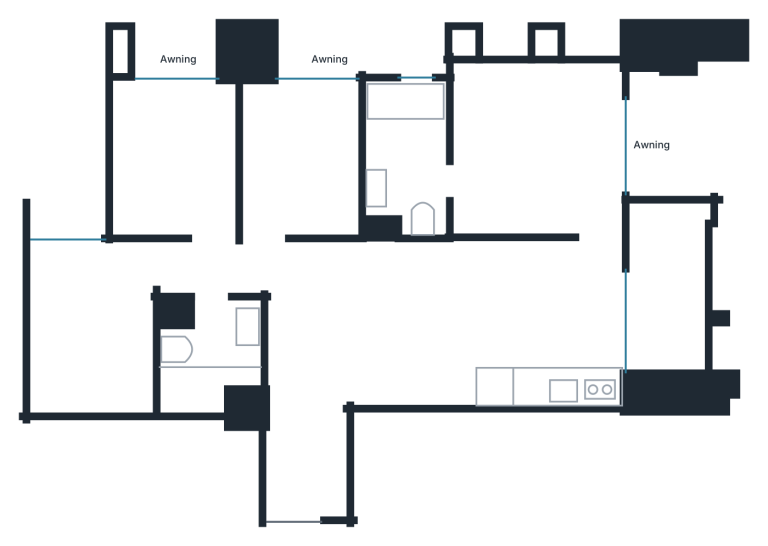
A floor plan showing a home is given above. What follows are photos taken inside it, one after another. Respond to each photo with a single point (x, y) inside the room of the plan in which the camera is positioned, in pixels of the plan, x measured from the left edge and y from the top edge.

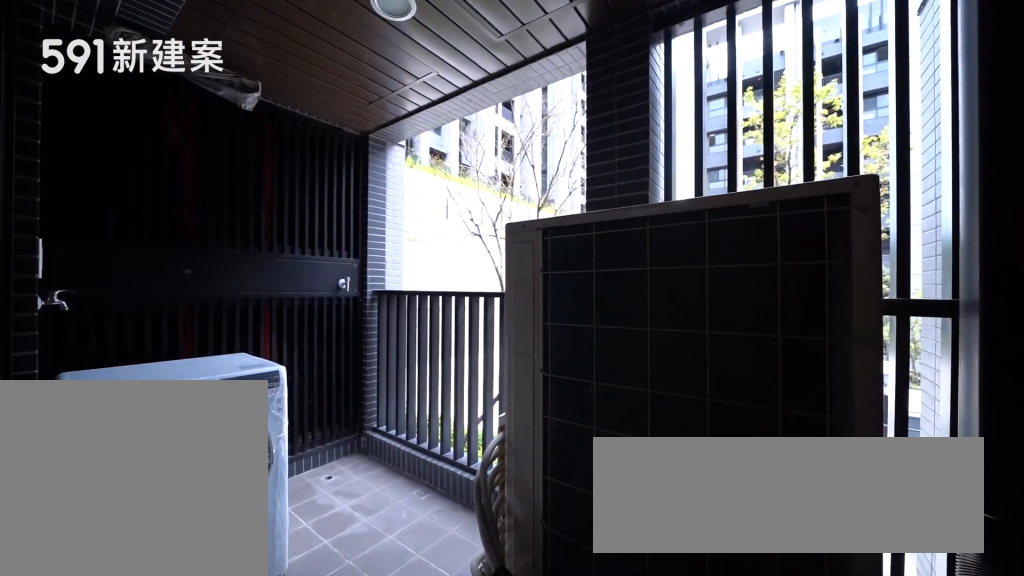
(669, 280)
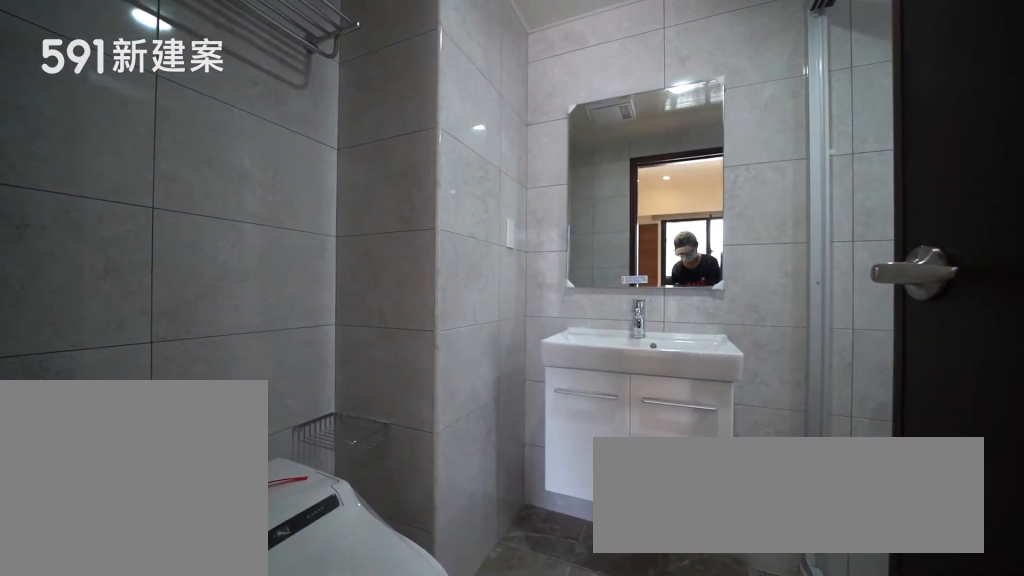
(405, 158)
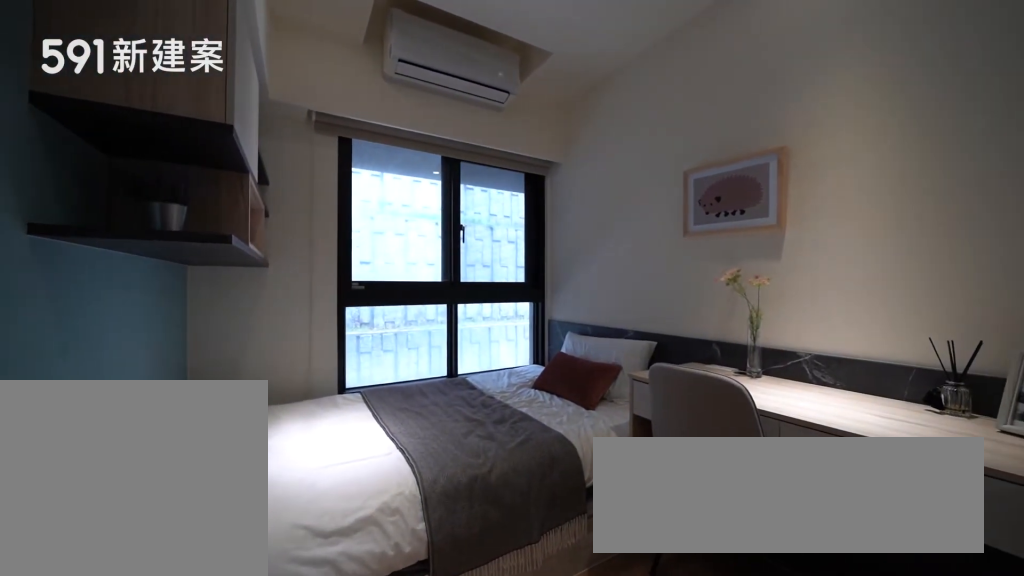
(303, 159)
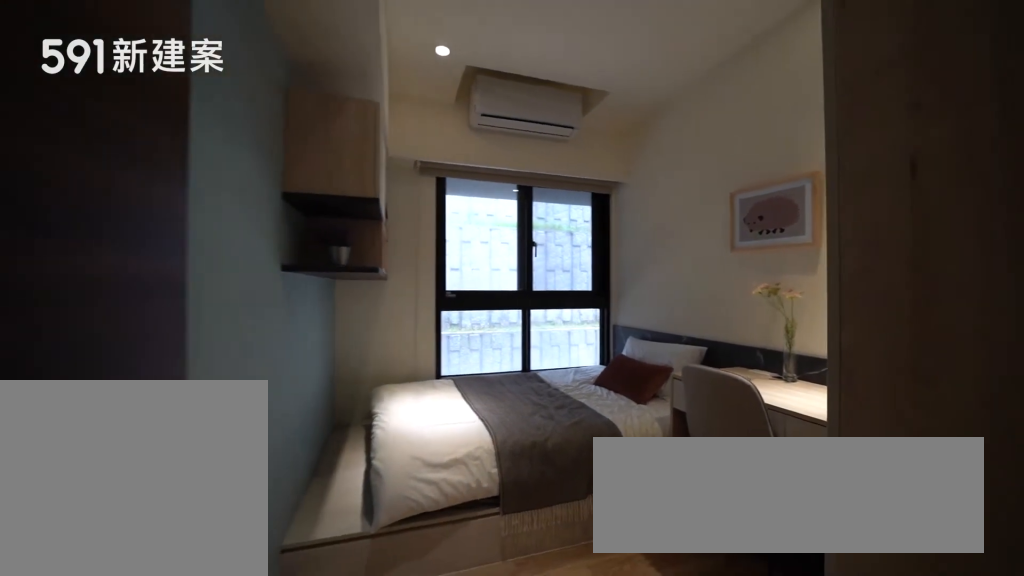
(303, 159)
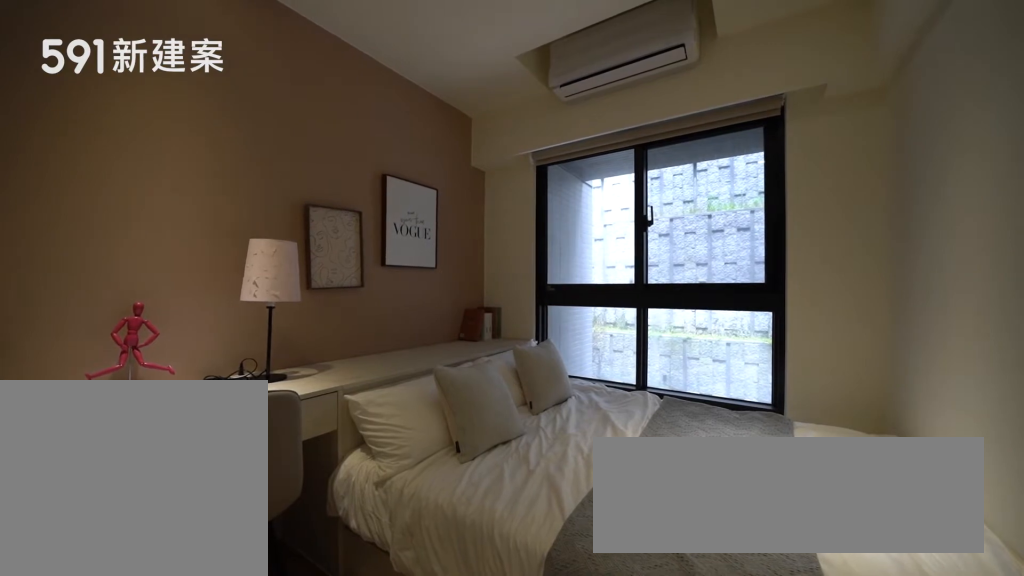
(171, 158)
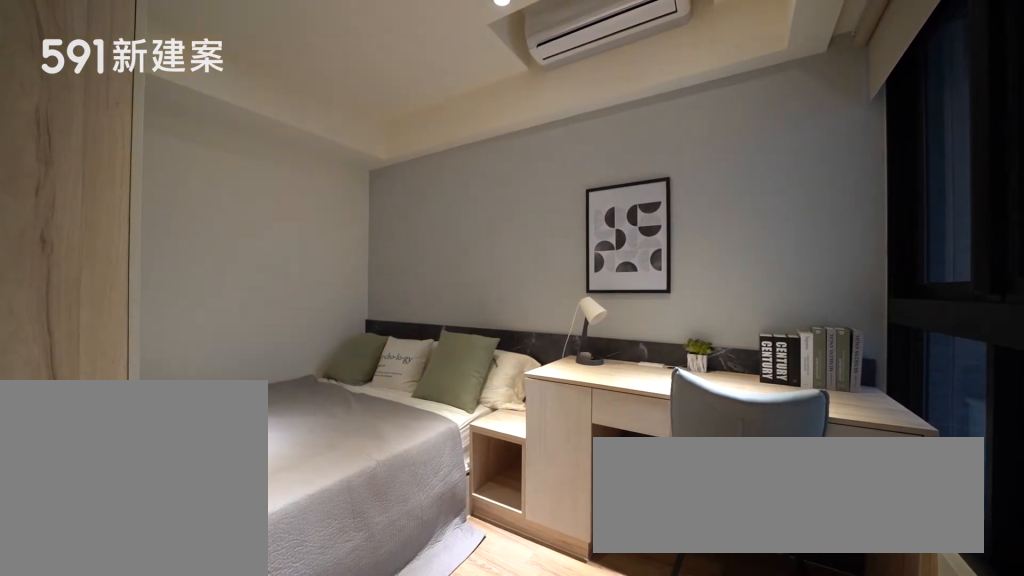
(88, 329)
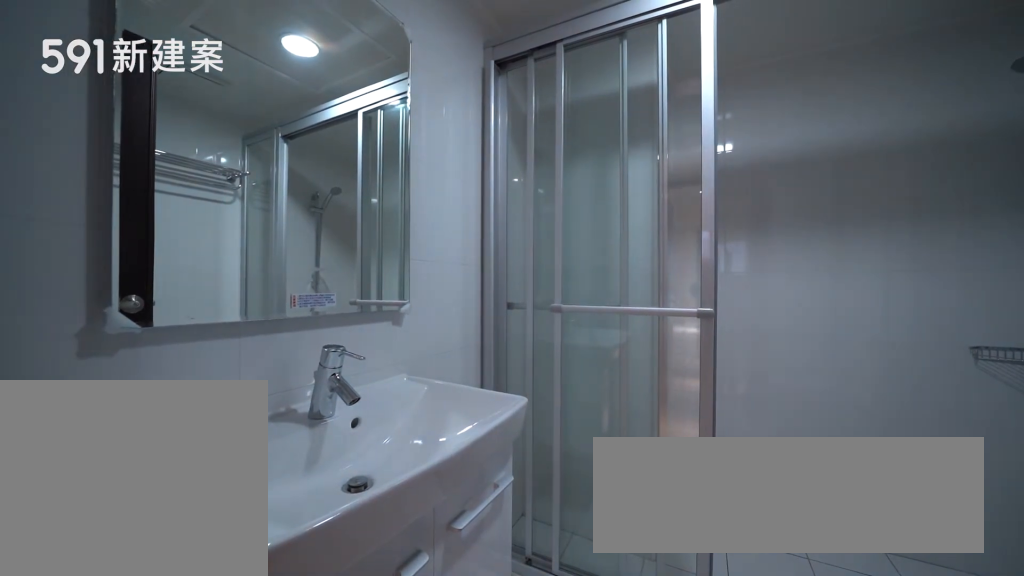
(212, 357)
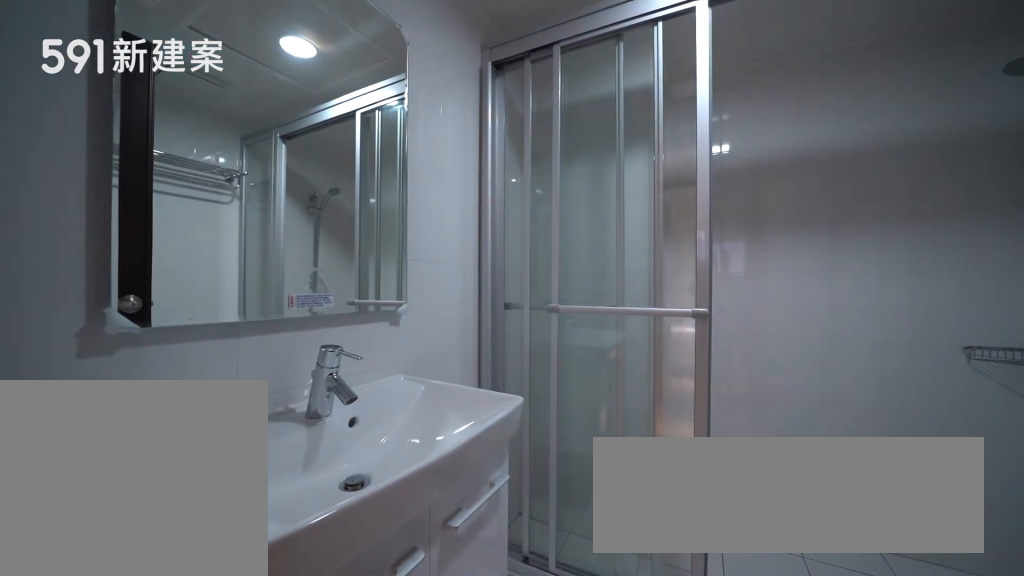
(212, 357)
